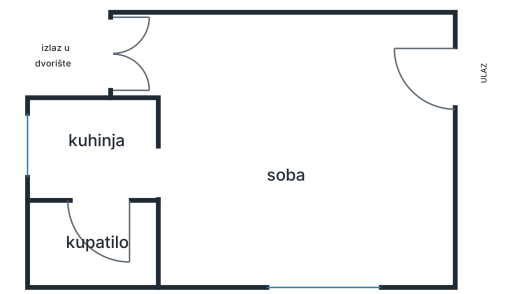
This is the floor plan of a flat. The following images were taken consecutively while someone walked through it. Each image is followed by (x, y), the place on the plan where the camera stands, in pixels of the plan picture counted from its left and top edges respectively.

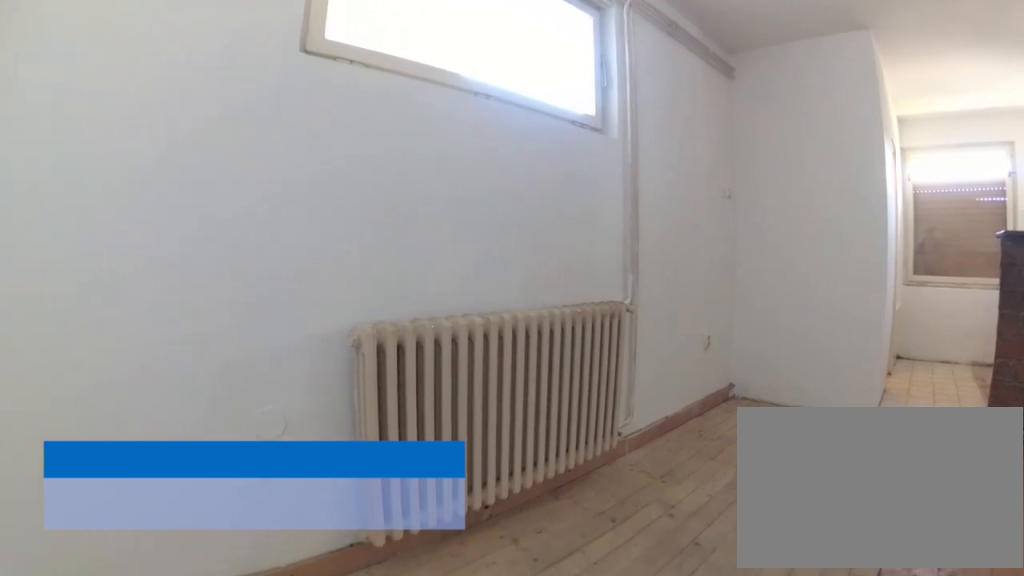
(422, 190)
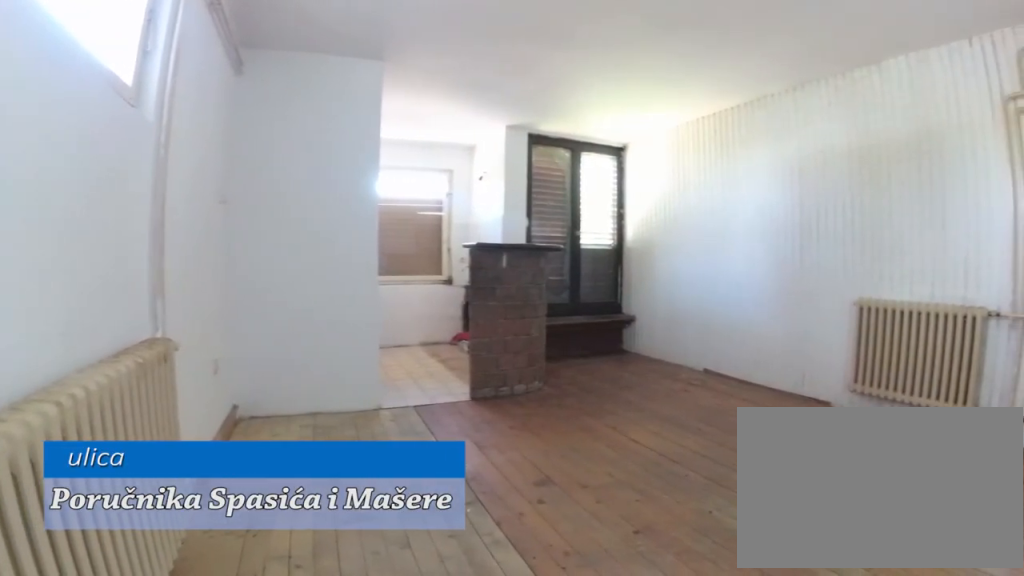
(393, 239)
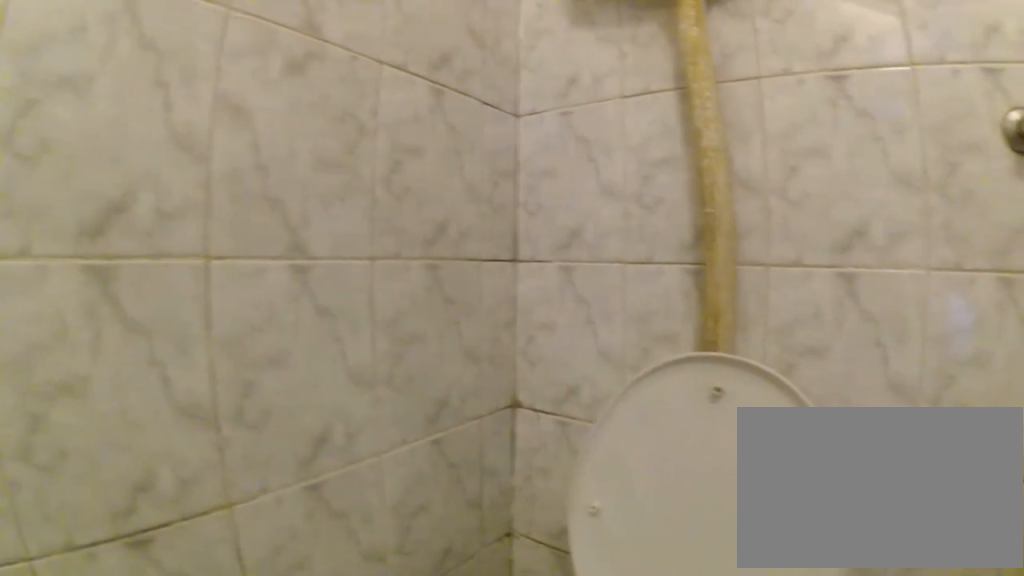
(75, 233)
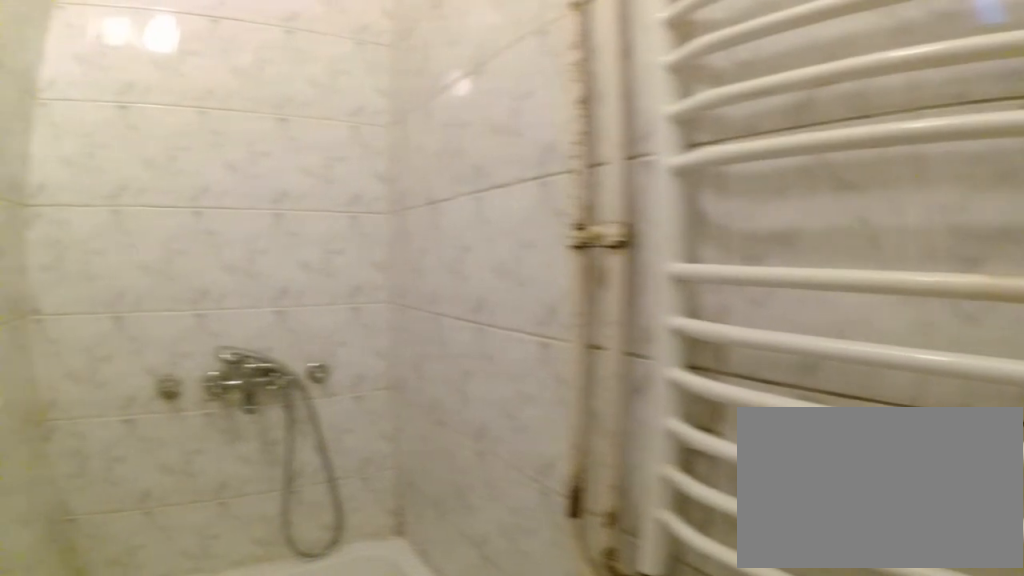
(63, 238)
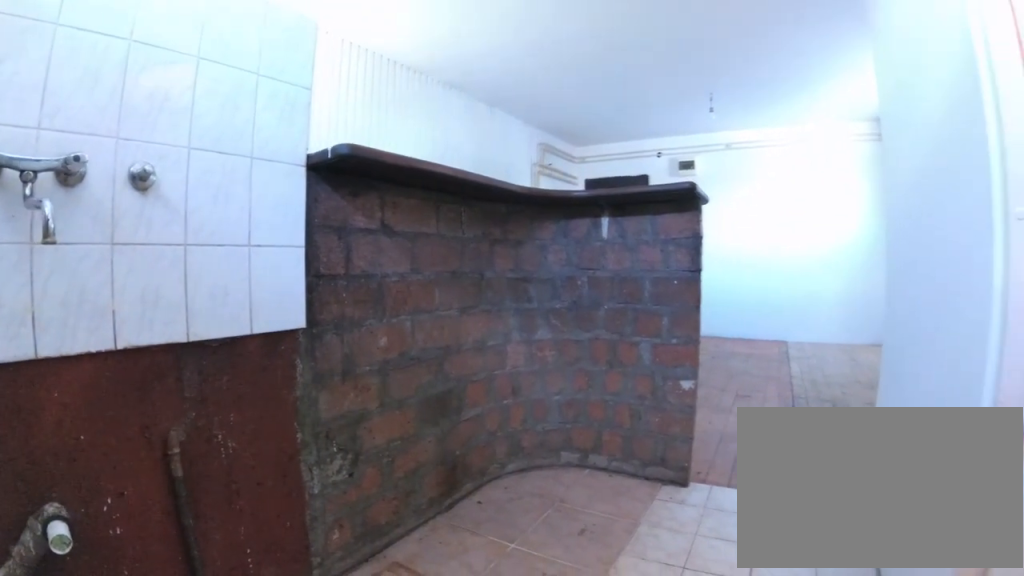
(72, 167)
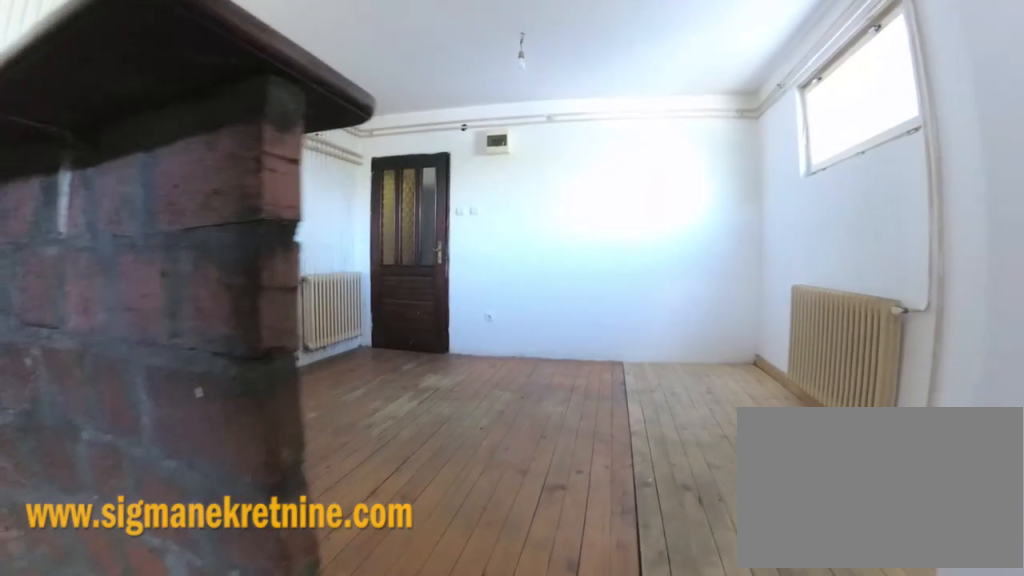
(142, 164)
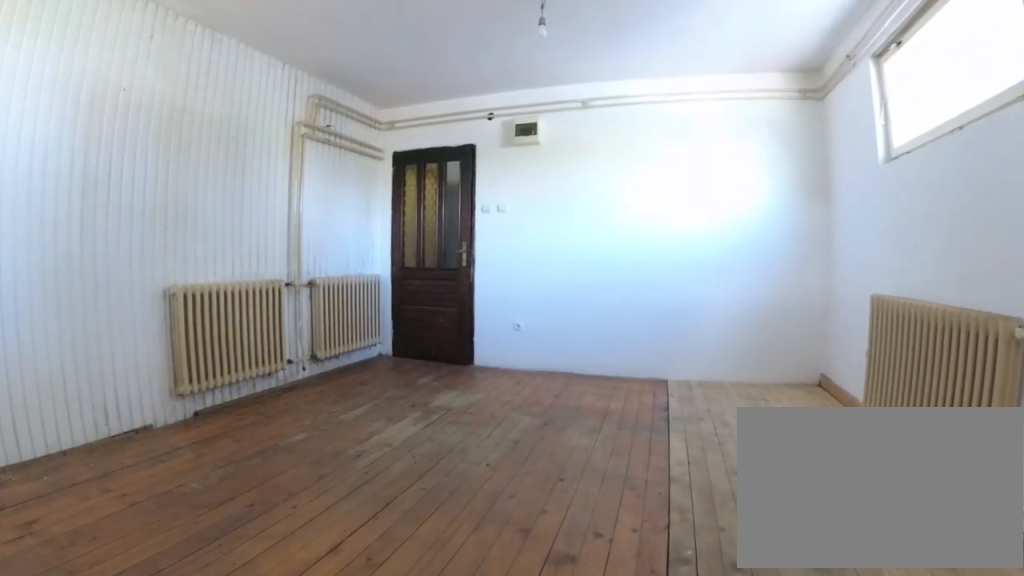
(172, 166)
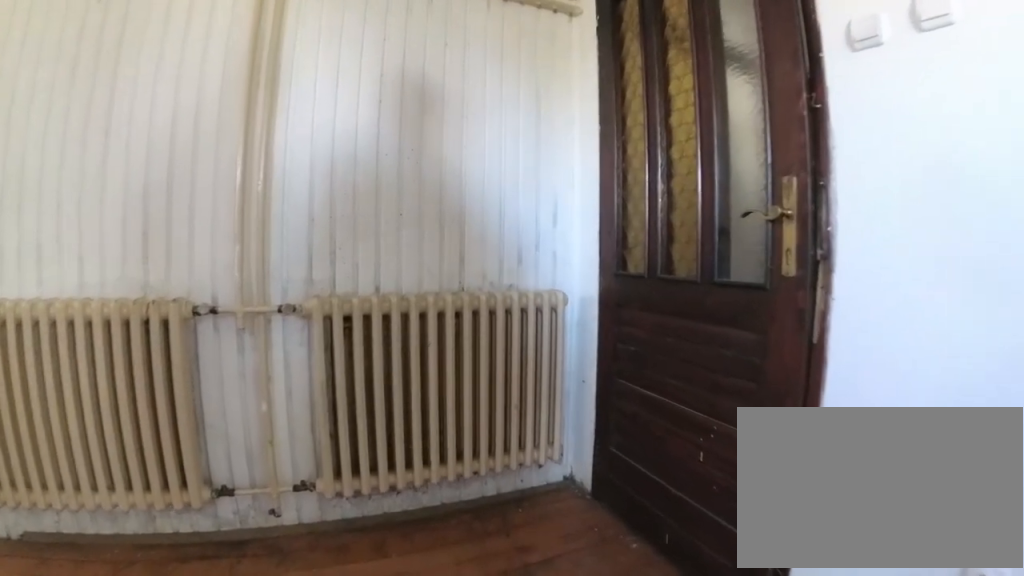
(383, 112)
